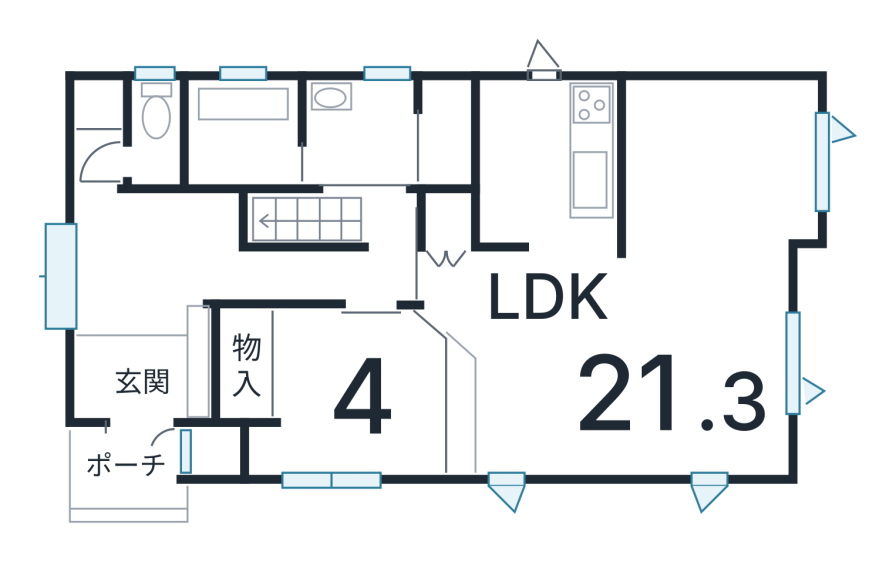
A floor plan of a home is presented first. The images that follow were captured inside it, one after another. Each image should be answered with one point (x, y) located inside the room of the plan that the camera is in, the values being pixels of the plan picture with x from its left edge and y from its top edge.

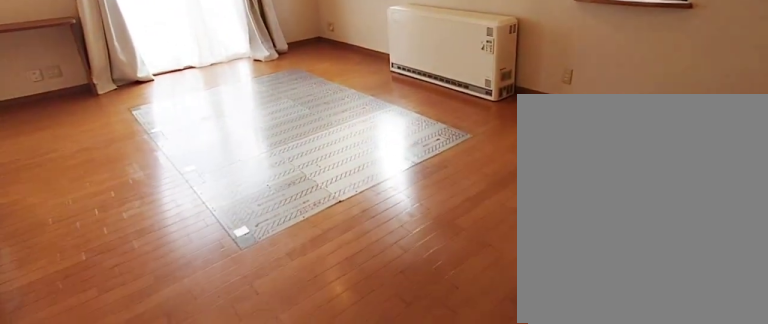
(623, 378)
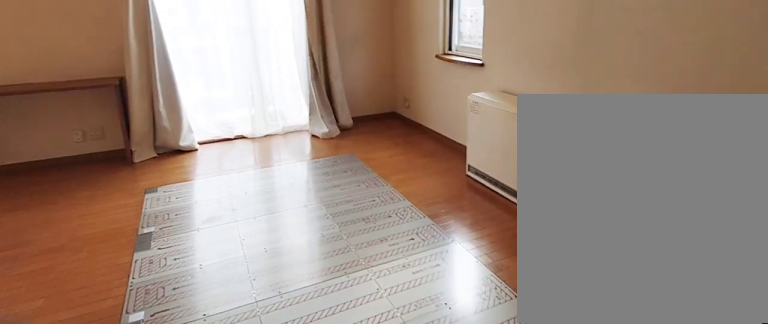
(623, 378)
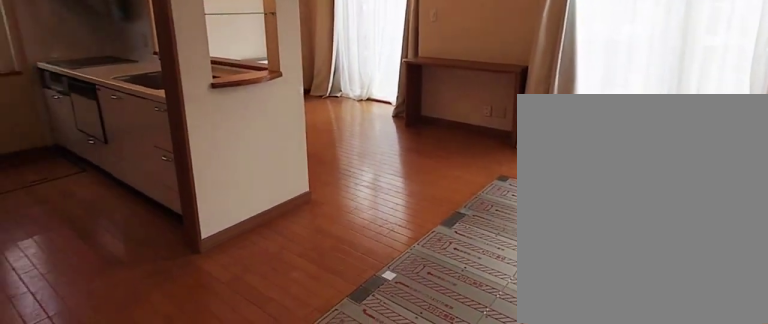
(623, 378)
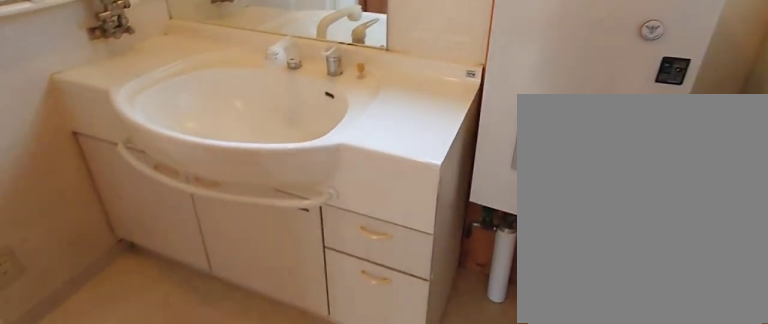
(381, 132)
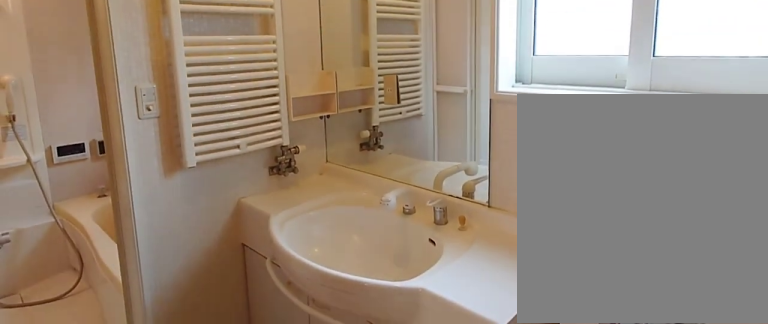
(381, 132)
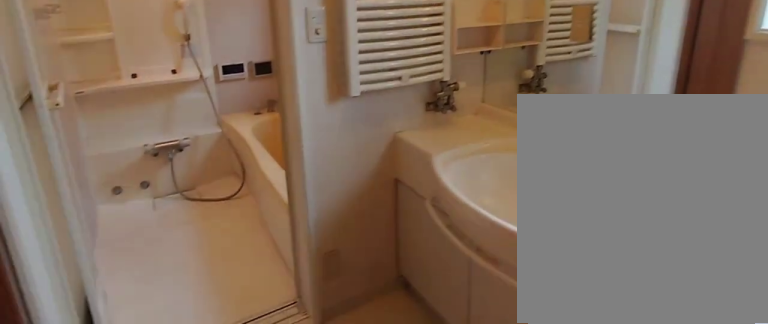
(381, 132)
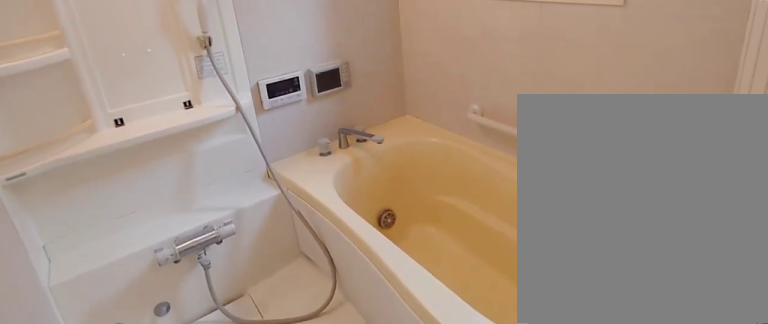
(238, 134)
